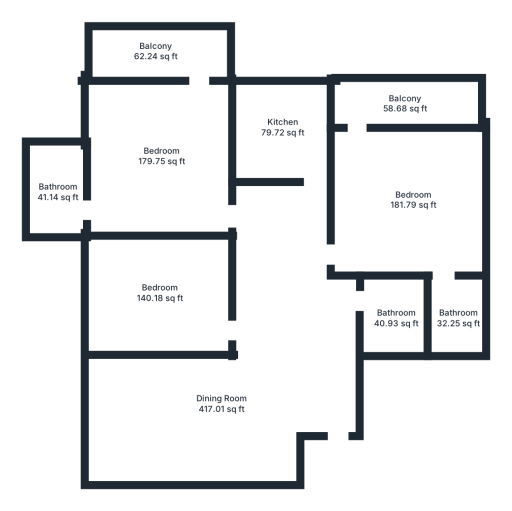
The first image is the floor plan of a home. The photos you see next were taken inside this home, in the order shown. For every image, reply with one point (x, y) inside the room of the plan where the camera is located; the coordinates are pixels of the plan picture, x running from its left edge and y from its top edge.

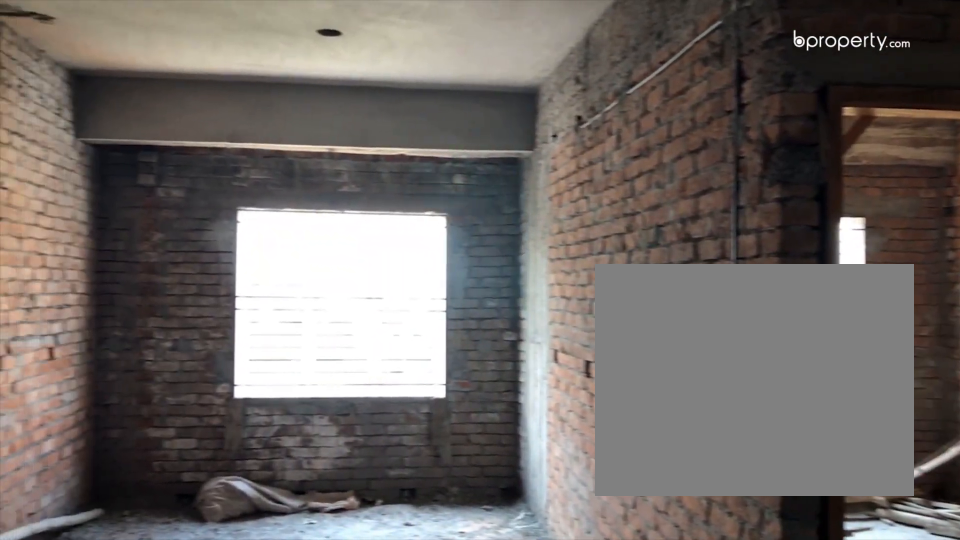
(295, 352)
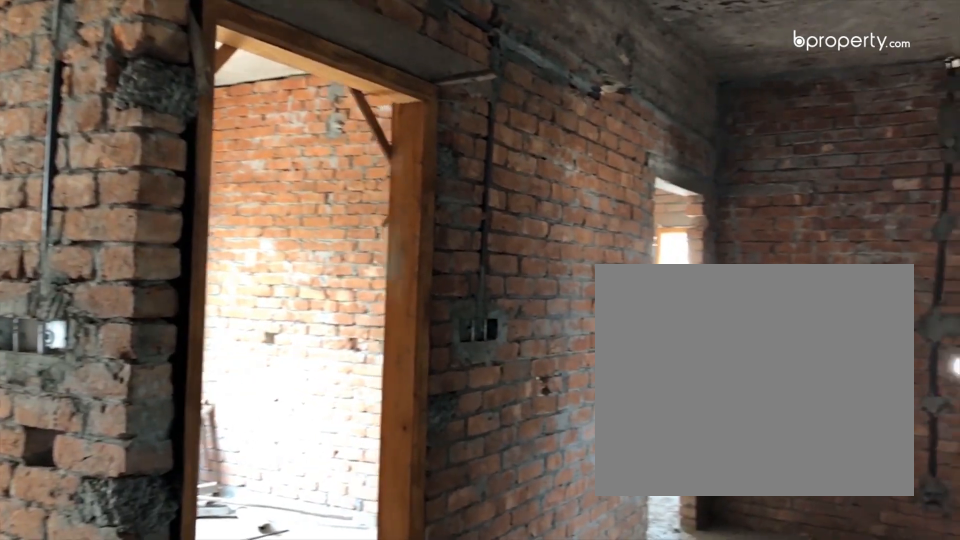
(295, 352)
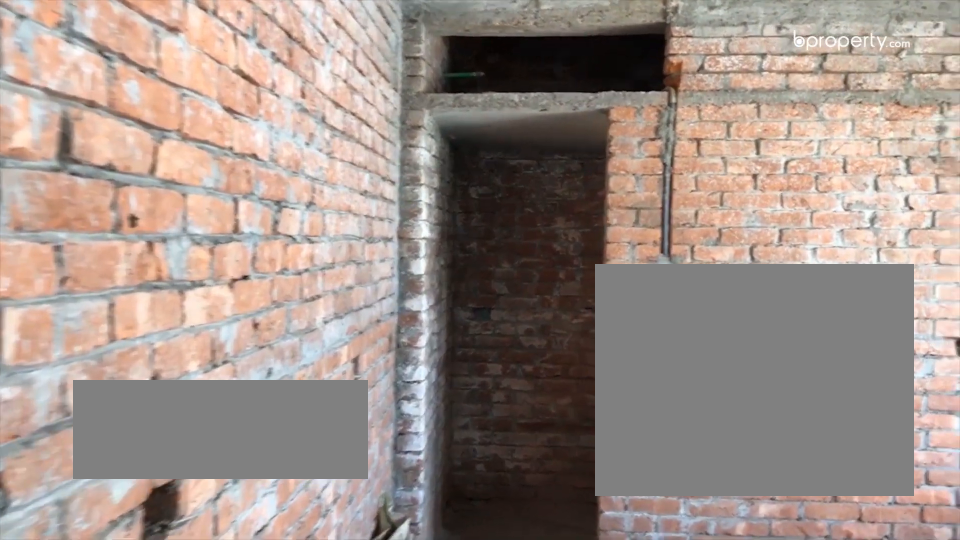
(163, 159)
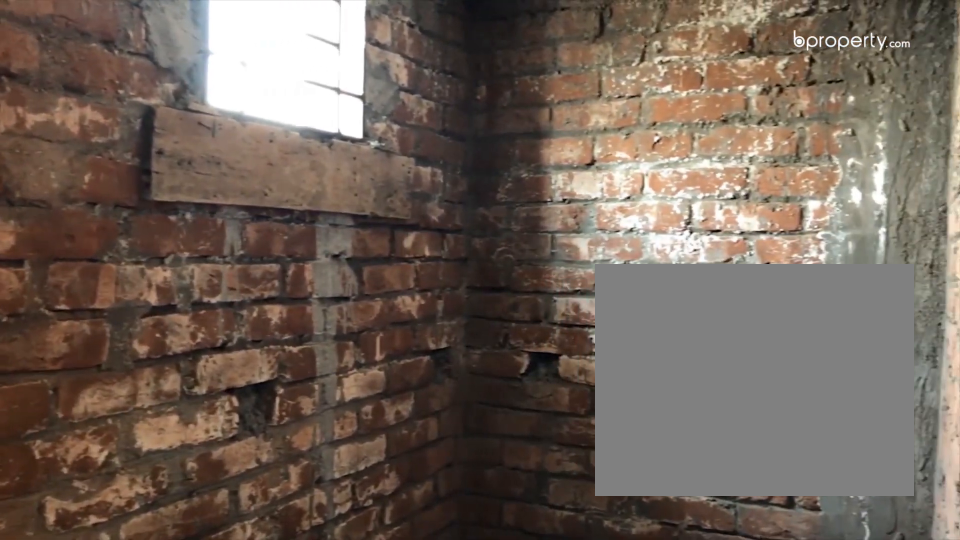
(61, 197)
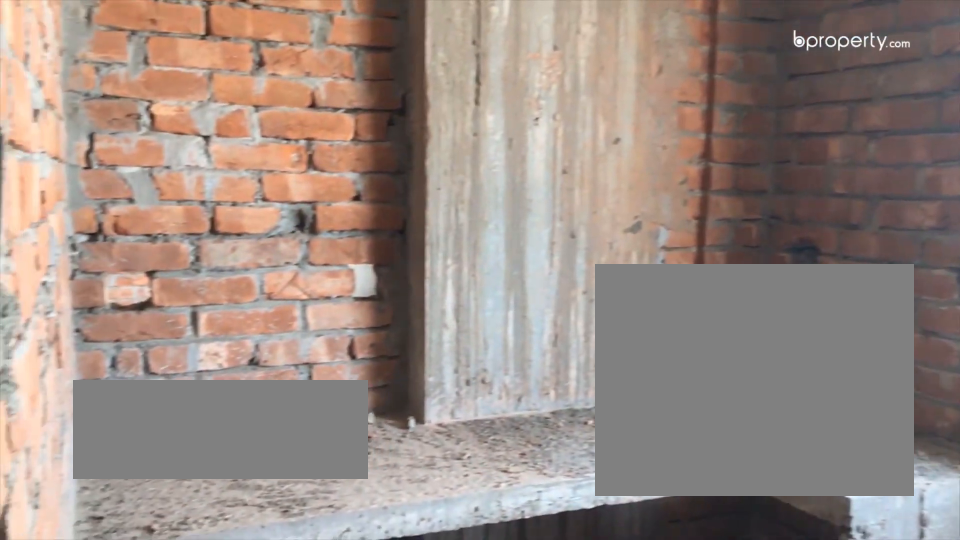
(288, 131)
